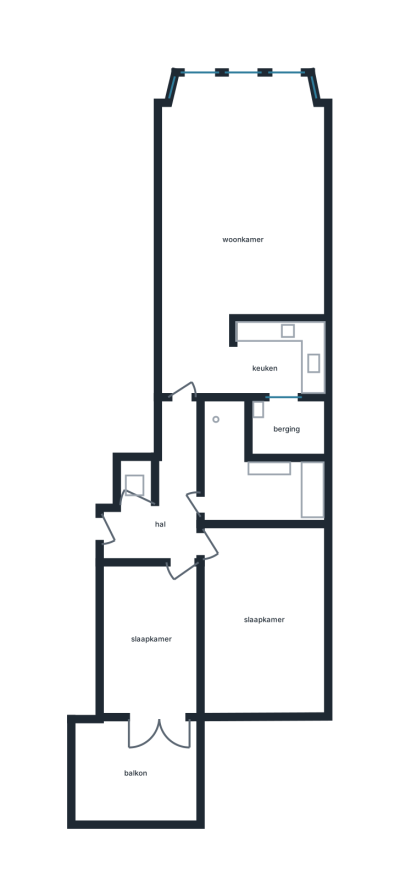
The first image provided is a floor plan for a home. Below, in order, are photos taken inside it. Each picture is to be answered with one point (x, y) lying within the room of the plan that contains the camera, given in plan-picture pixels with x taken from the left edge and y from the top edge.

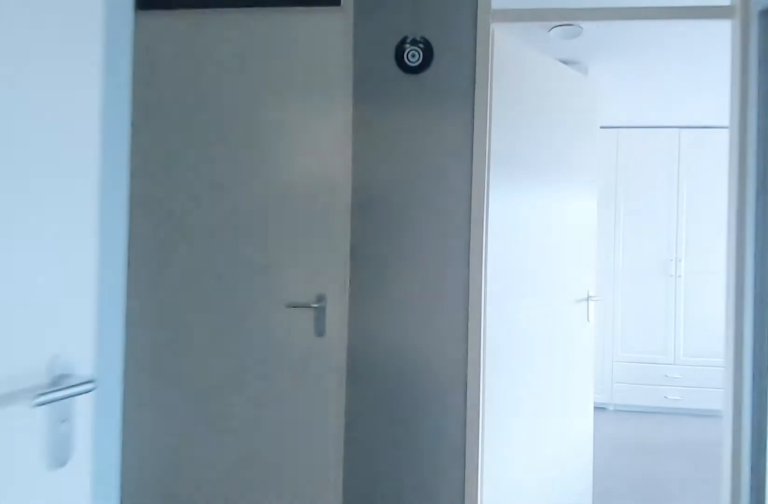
(166, 497)
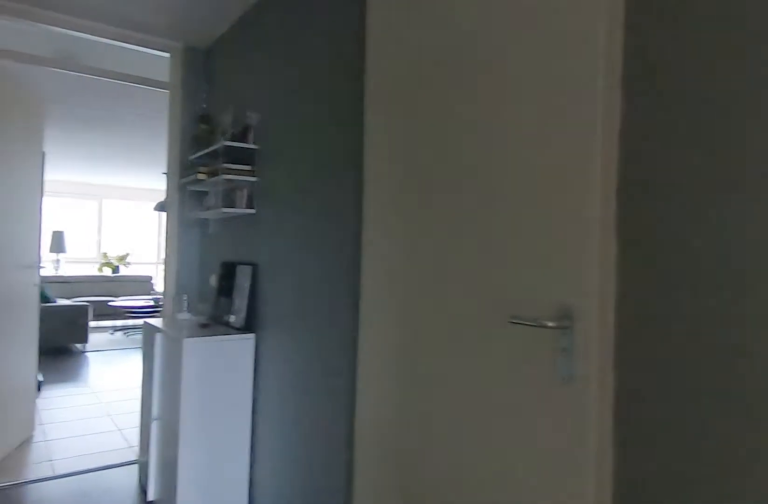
(166, 497)
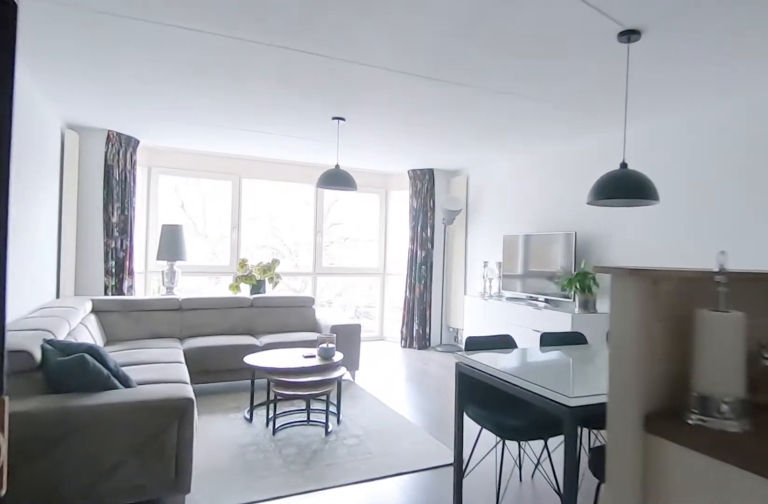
(235, 219)
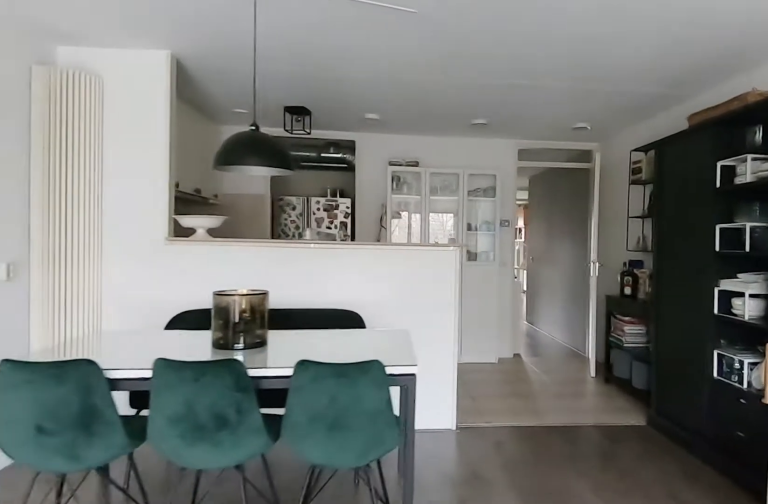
(235, 219)
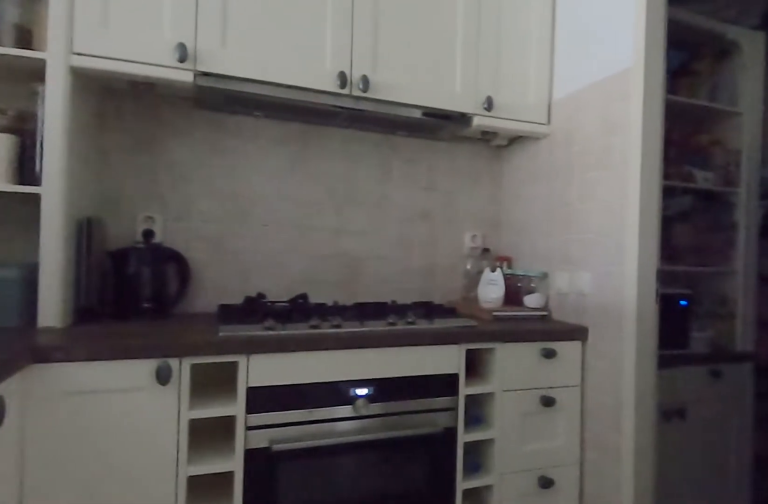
(276, 358)
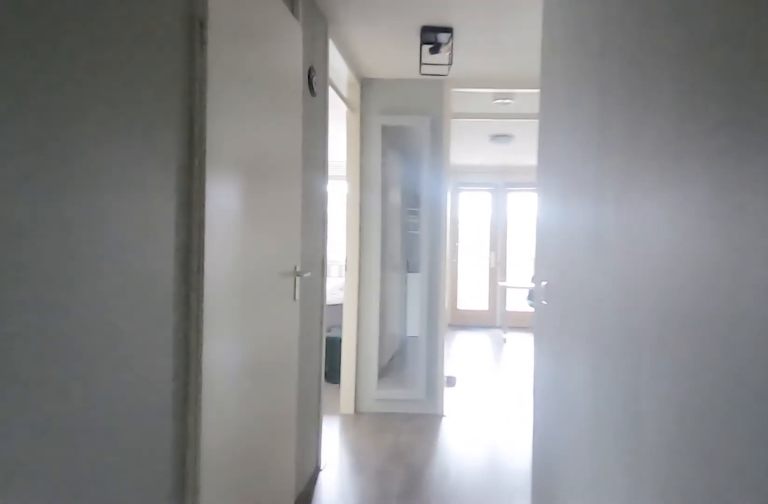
(166, 497)
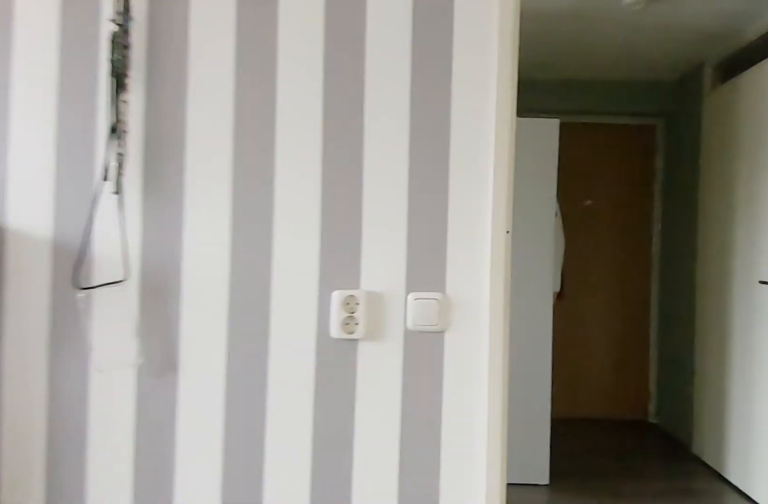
(262, 620)
